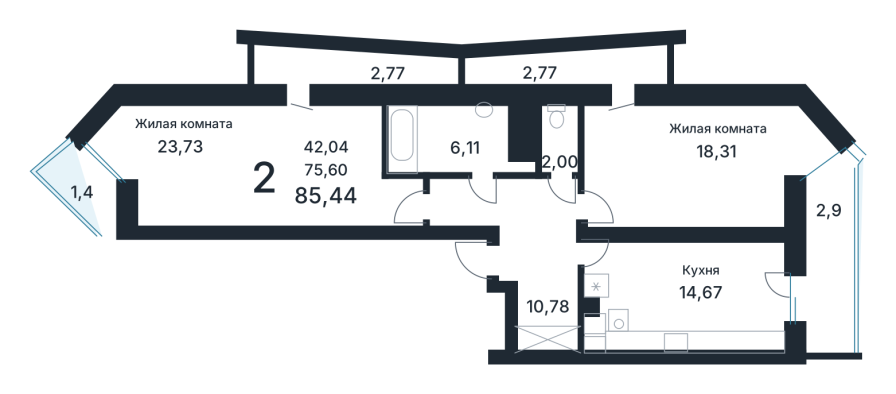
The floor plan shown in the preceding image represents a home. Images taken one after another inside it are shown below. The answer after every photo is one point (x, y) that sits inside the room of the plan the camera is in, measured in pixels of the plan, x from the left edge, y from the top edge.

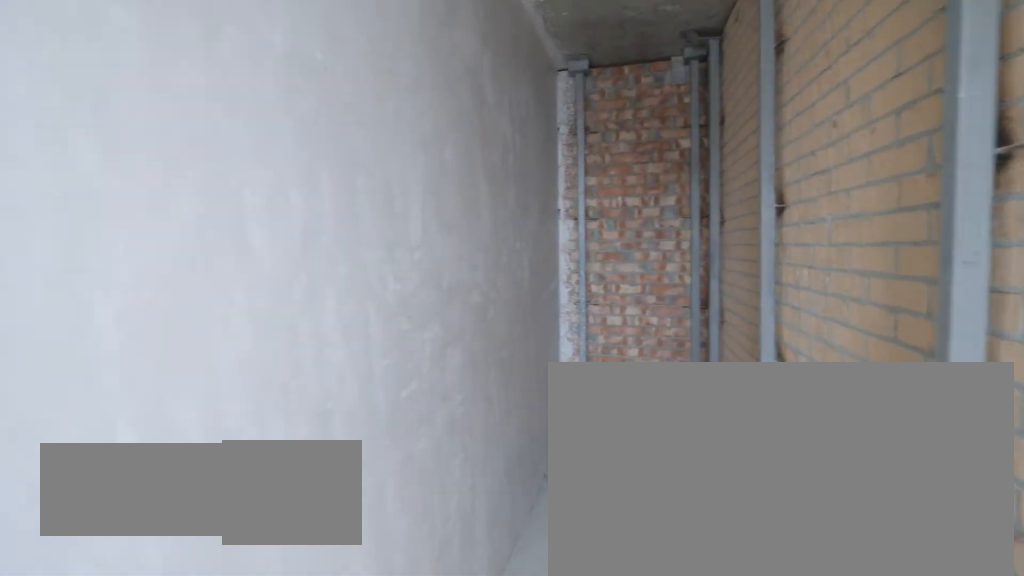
(570, 65)
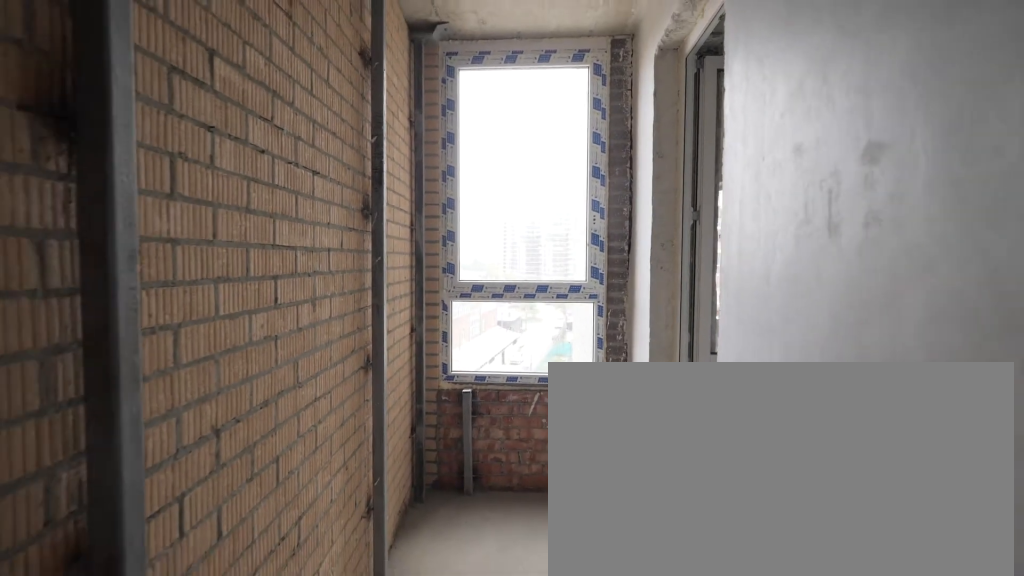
(570, 65)
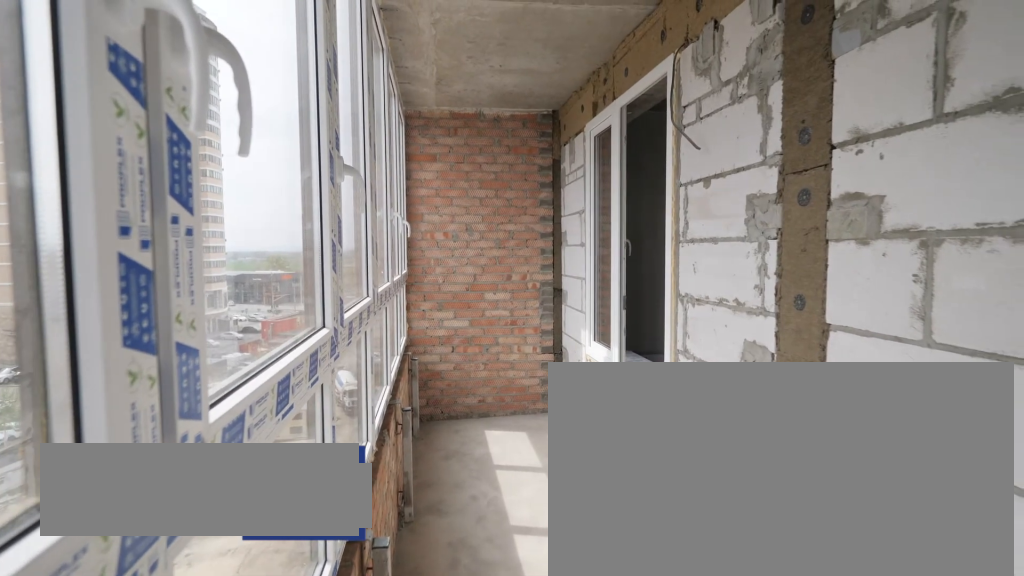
(828, 258)
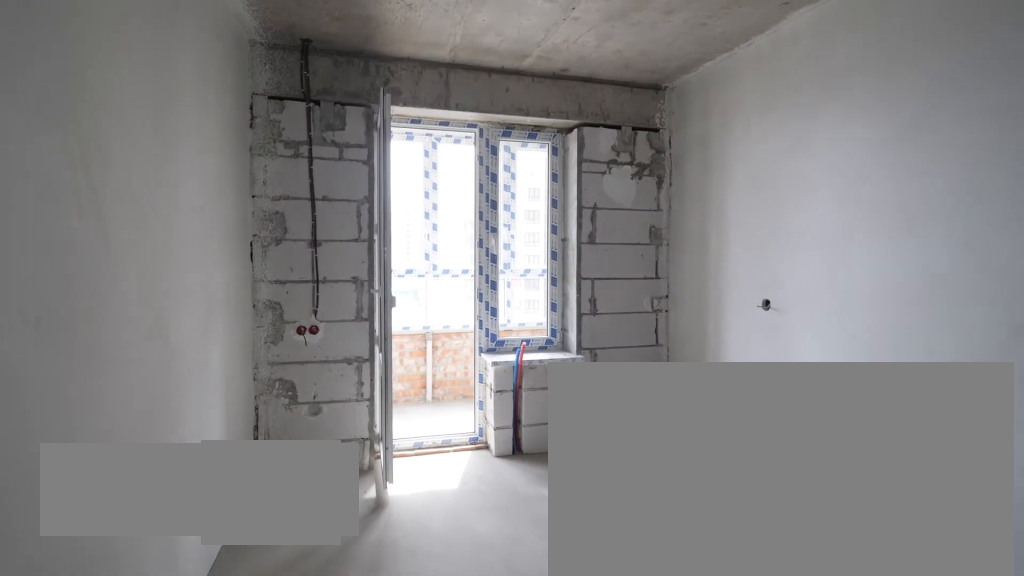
(690, 295)
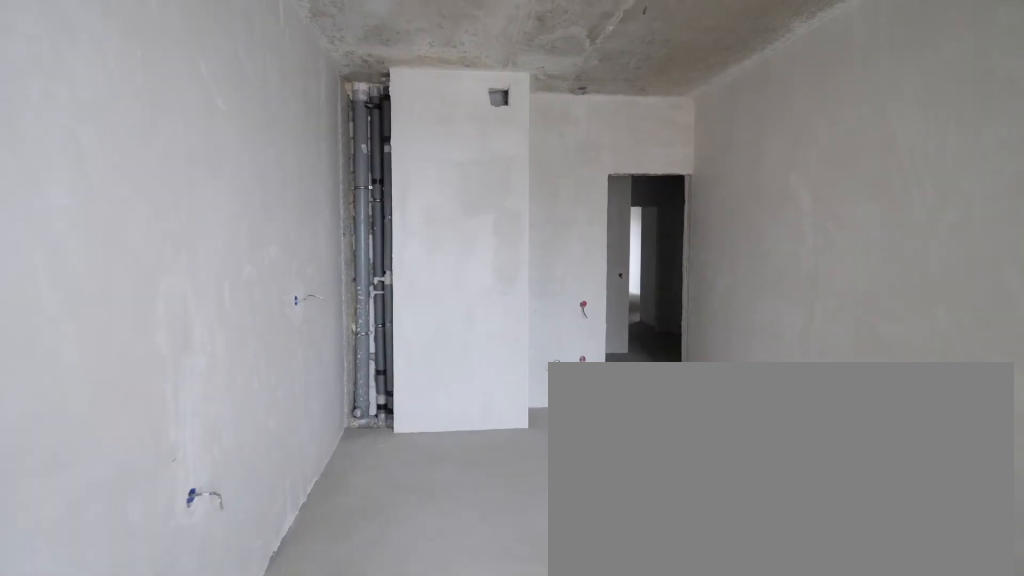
(690, 295)
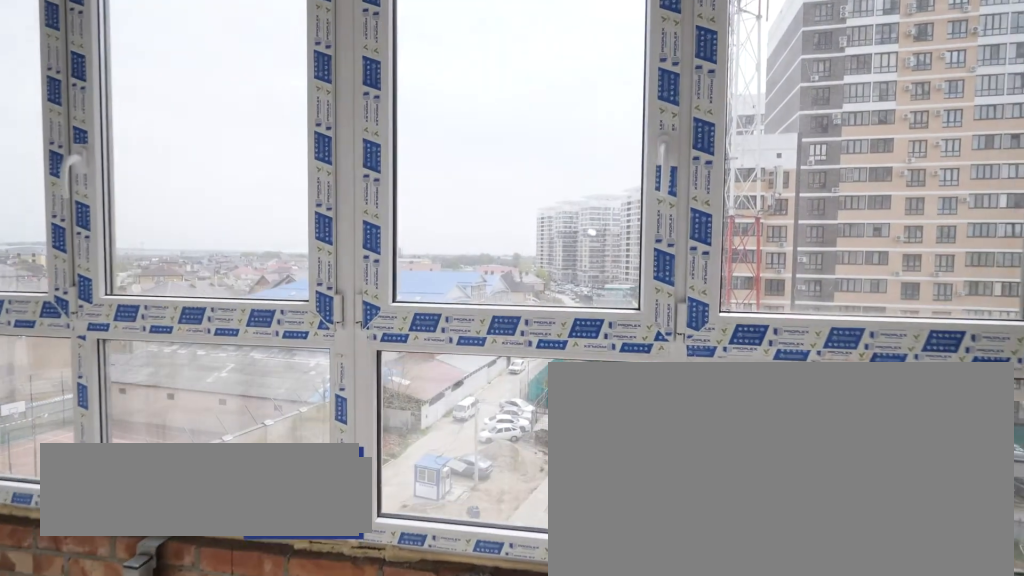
(827, 258)
